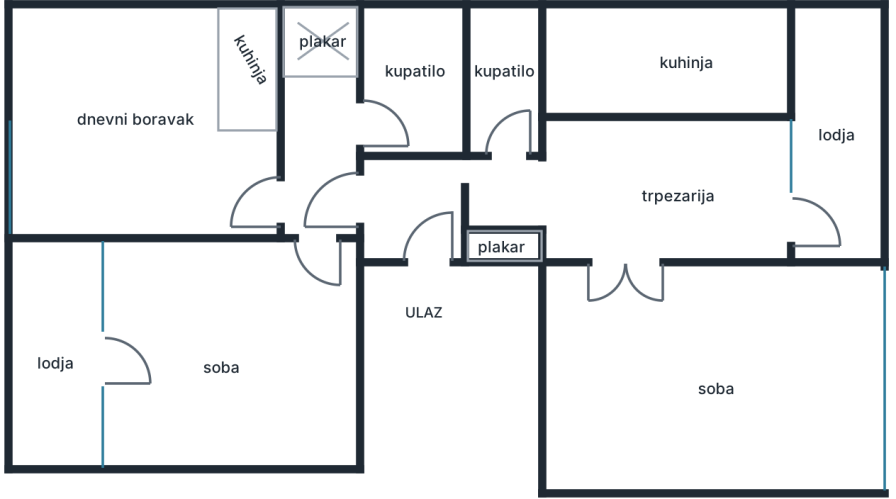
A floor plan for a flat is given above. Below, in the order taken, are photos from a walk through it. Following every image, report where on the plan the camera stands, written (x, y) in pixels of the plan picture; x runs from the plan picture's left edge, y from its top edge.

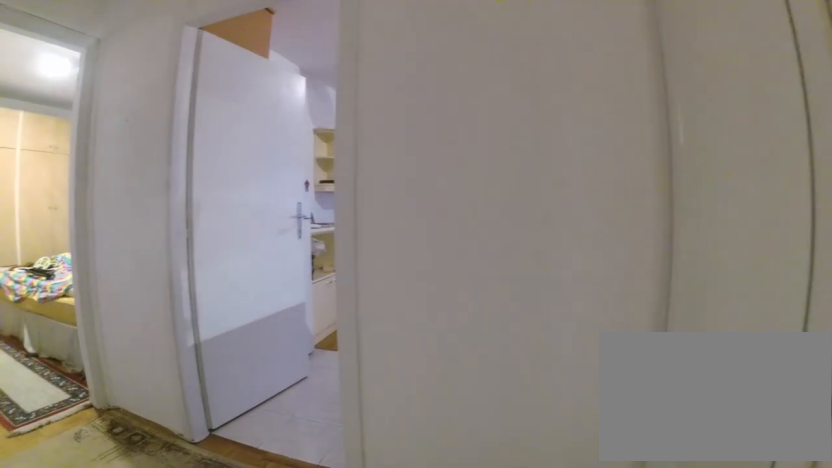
(354, 104)
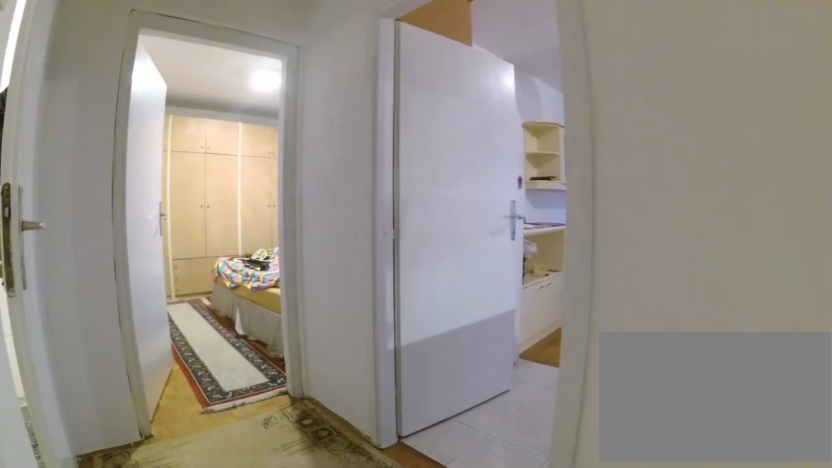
(329, 81)
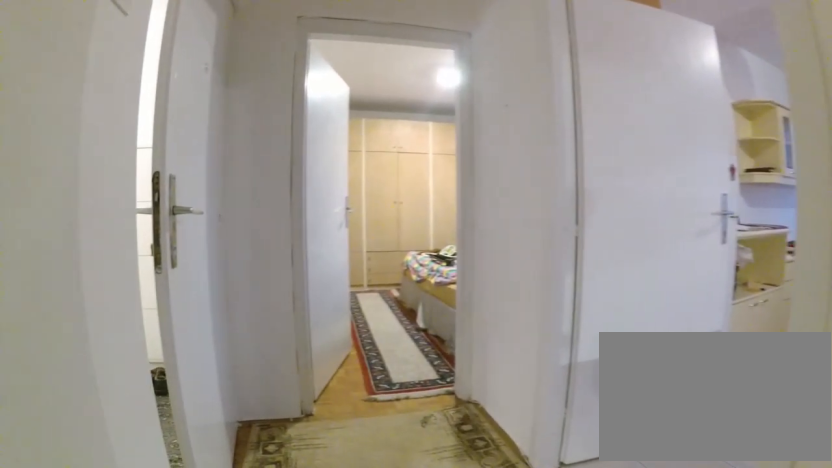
(326, 92)
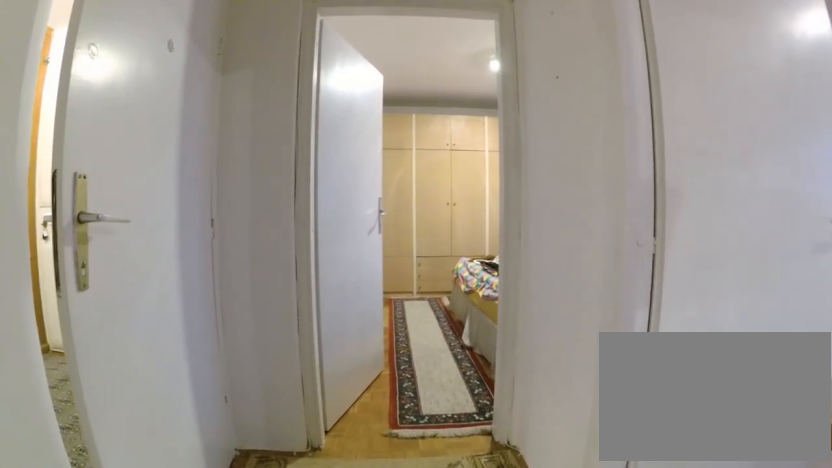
(326, 107)
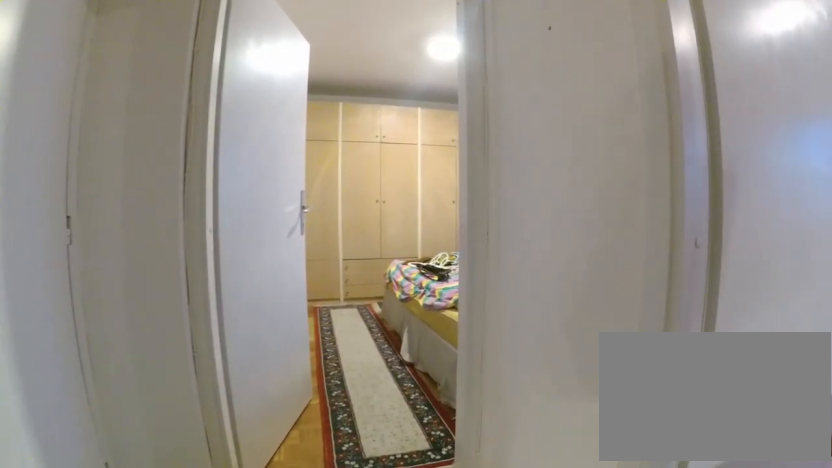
(326, 132)
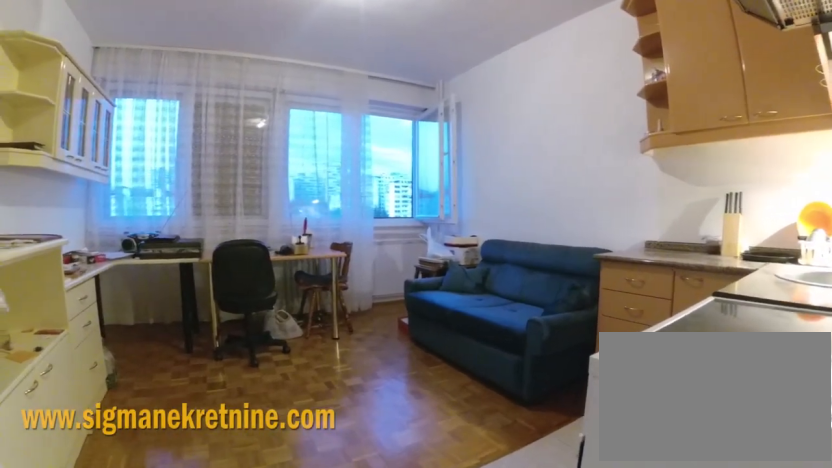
(297, 212)
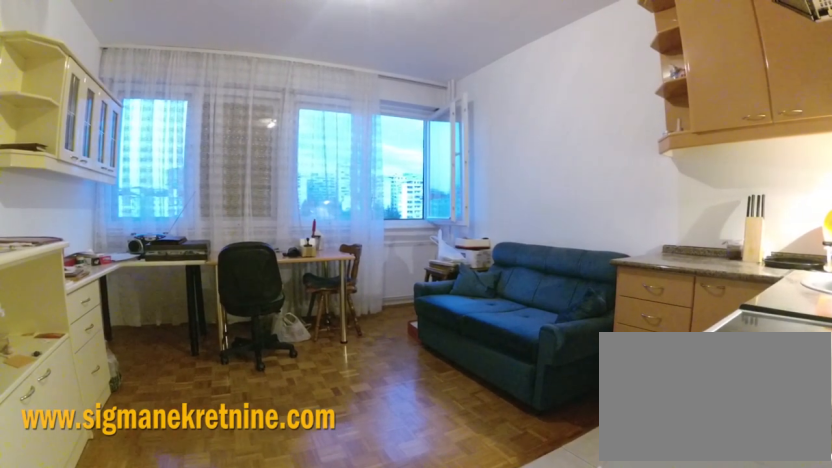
(297, 209)
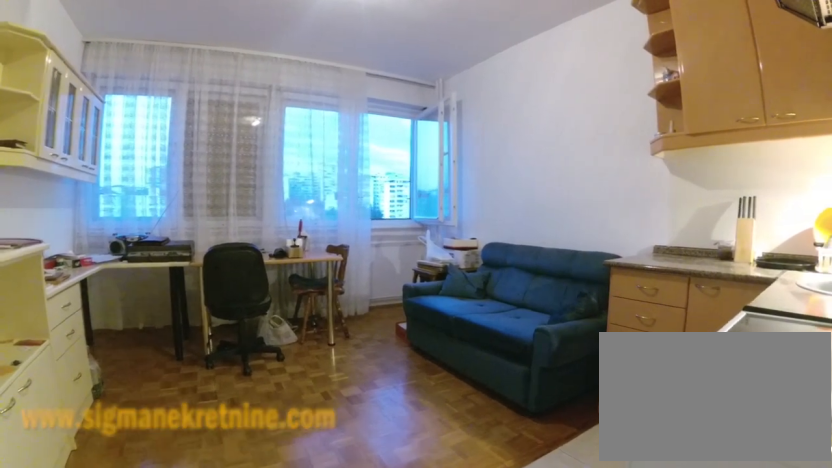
(294, 208)
